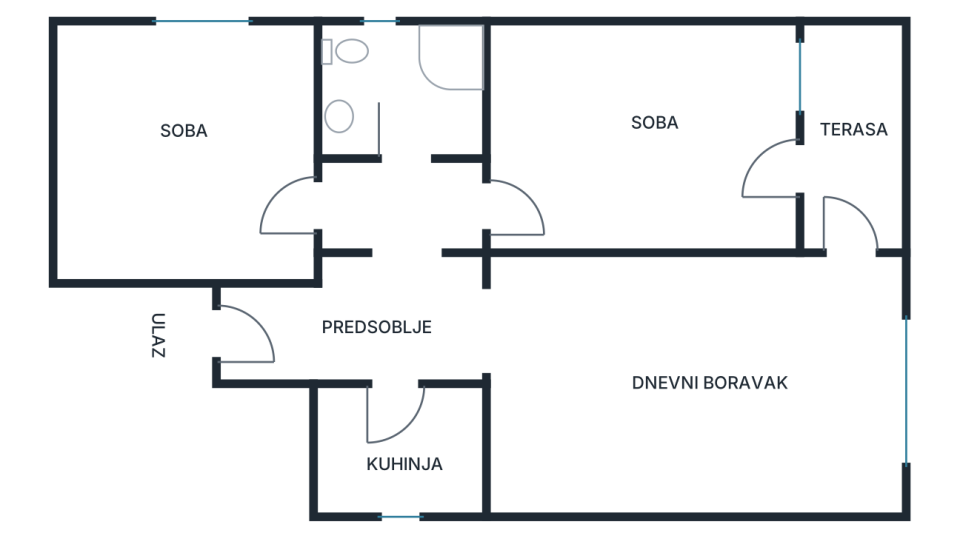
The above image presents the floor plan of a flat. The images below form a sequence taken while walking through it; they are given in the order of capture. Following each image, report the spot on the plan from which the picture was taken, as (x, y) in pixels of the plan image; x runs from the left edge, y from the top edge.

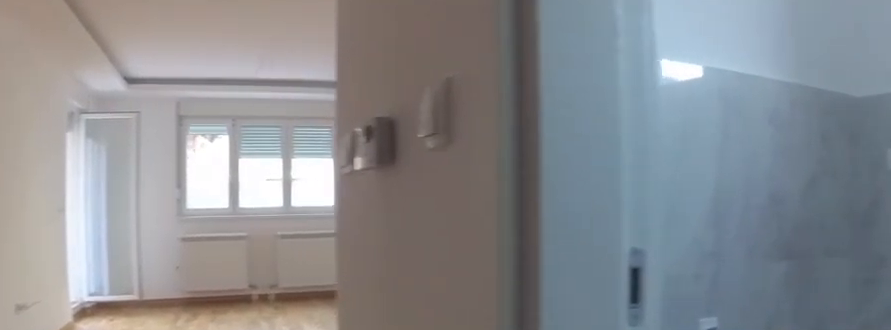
(378, 336)
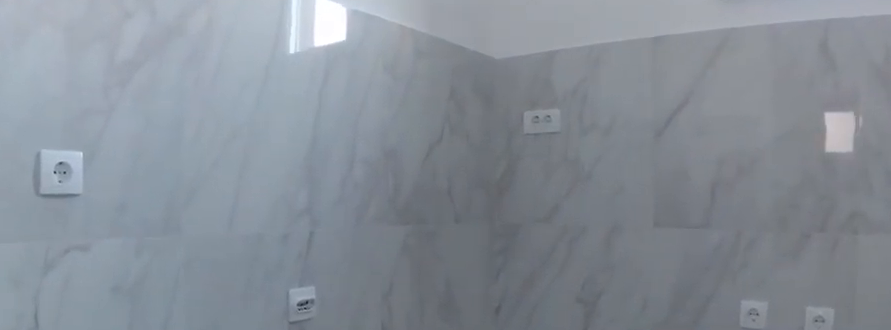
(380, 375)
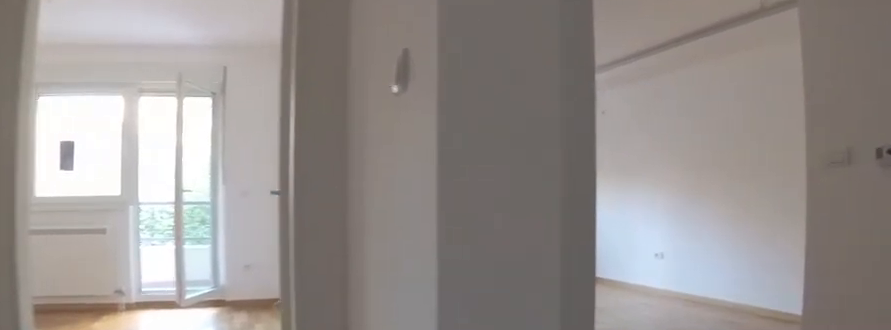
(347, 206)
